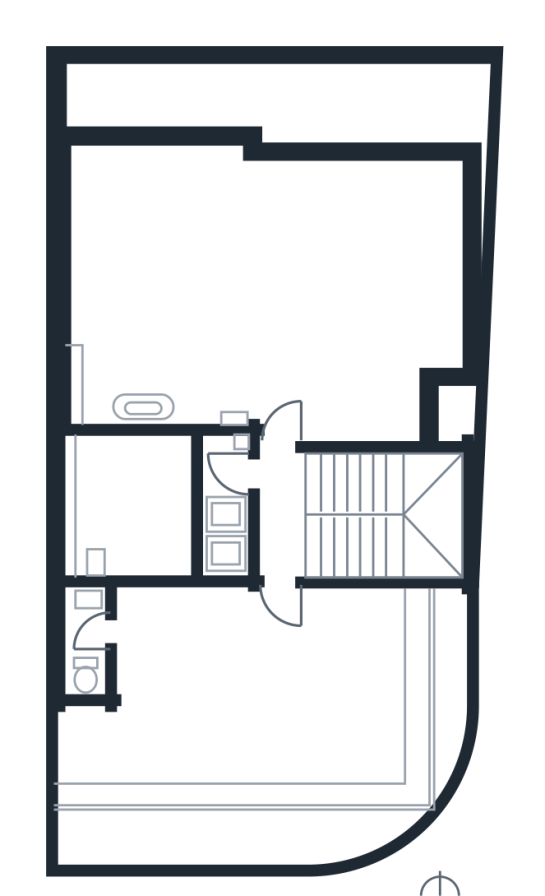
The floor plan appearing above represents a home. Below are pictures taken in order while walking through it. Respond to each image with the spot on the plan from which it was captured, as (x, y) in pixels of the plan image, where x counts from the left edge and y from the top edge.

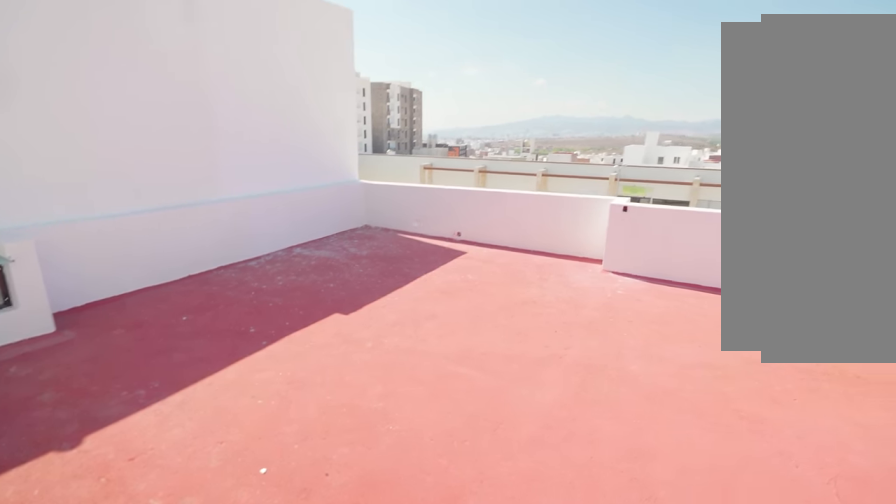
(285, 414)
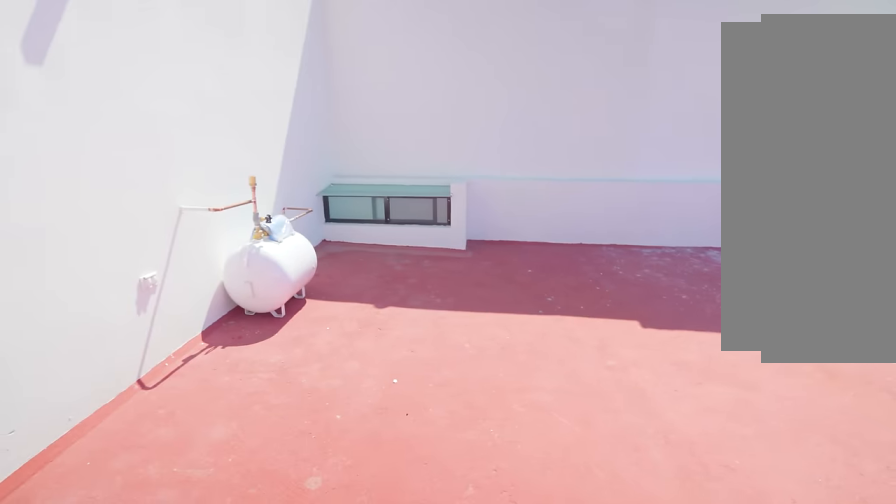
(316, 402)
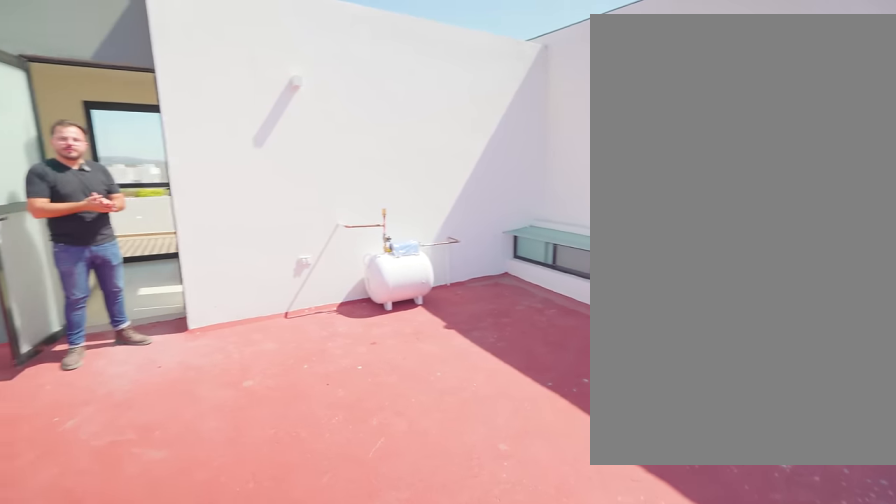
(380, 297)
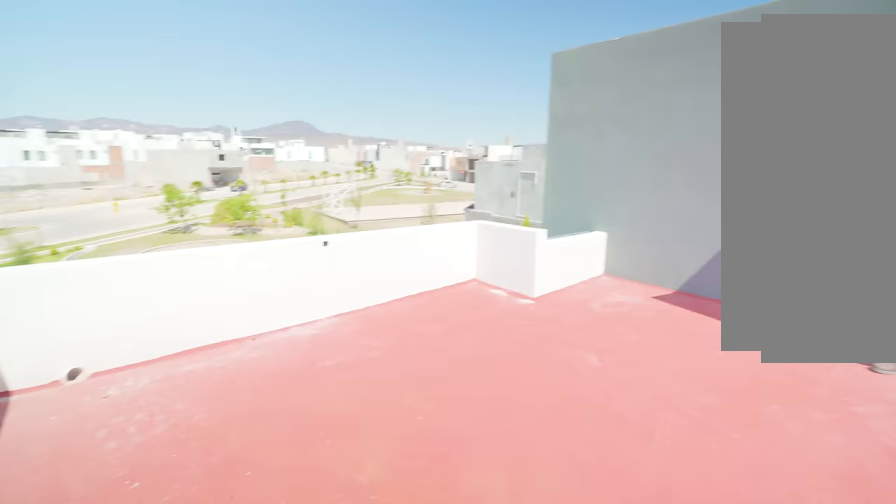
(289, 298)
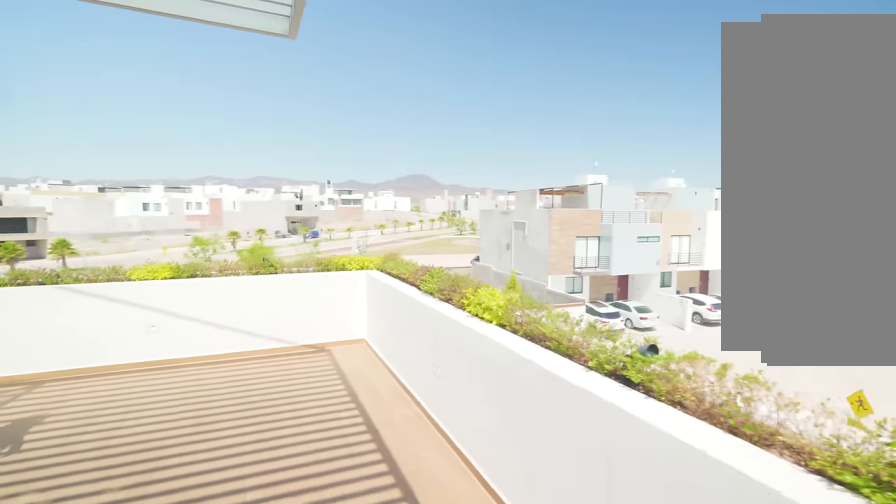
(291, 683)
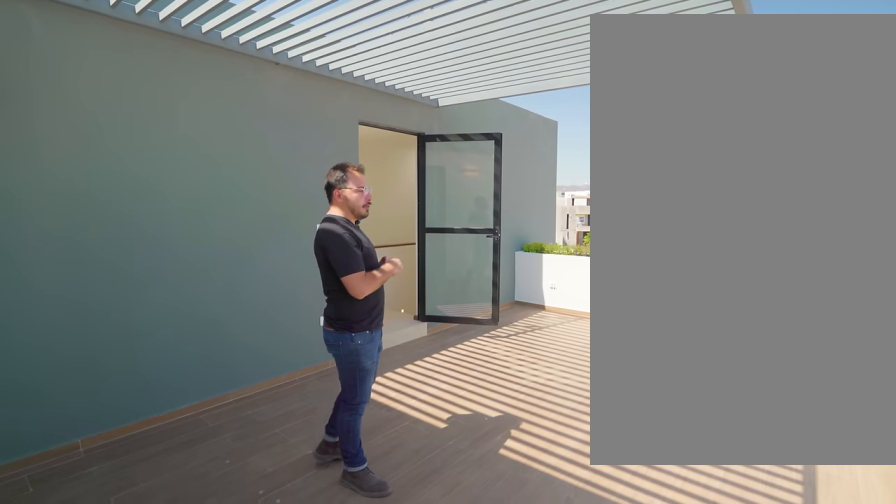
(87, 779)
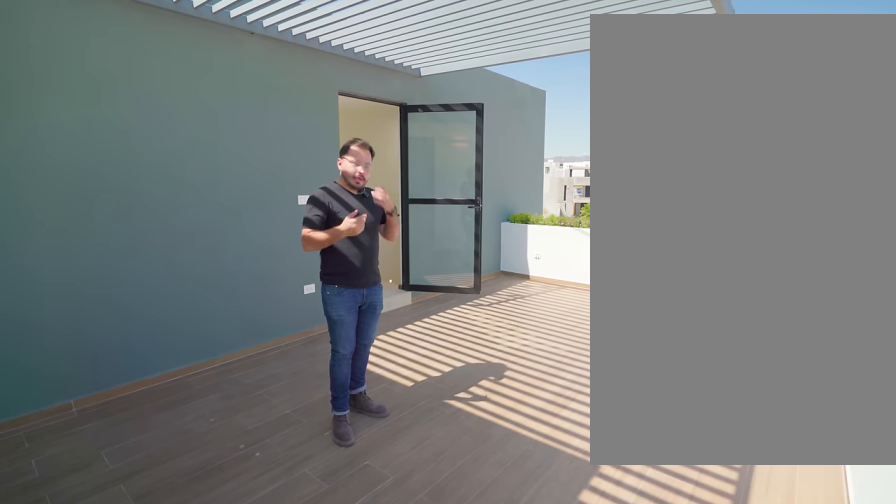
(87, 781)
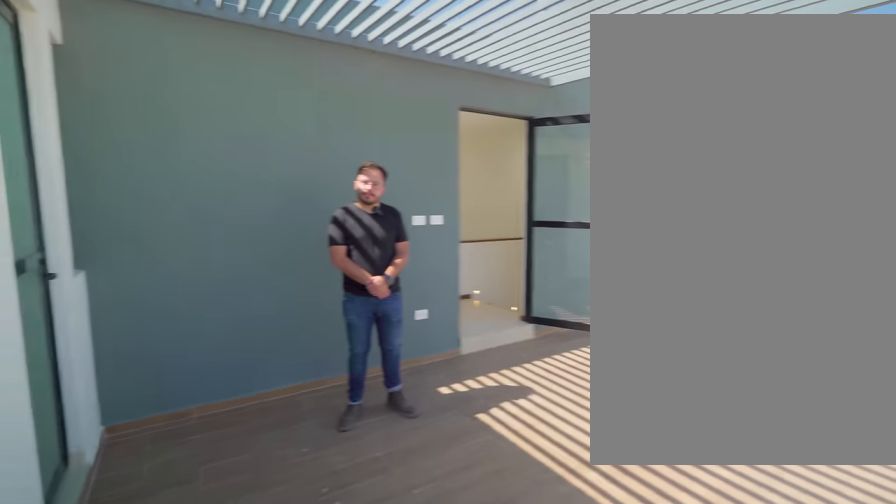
(87, 780)
